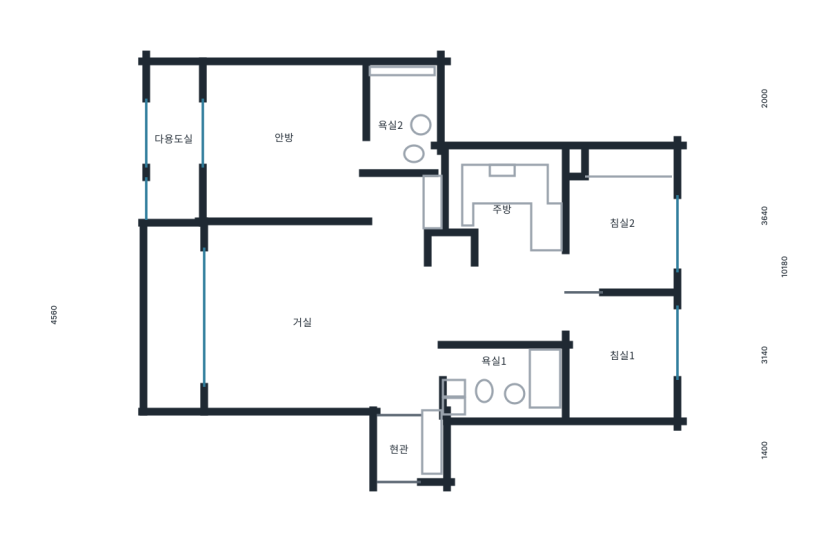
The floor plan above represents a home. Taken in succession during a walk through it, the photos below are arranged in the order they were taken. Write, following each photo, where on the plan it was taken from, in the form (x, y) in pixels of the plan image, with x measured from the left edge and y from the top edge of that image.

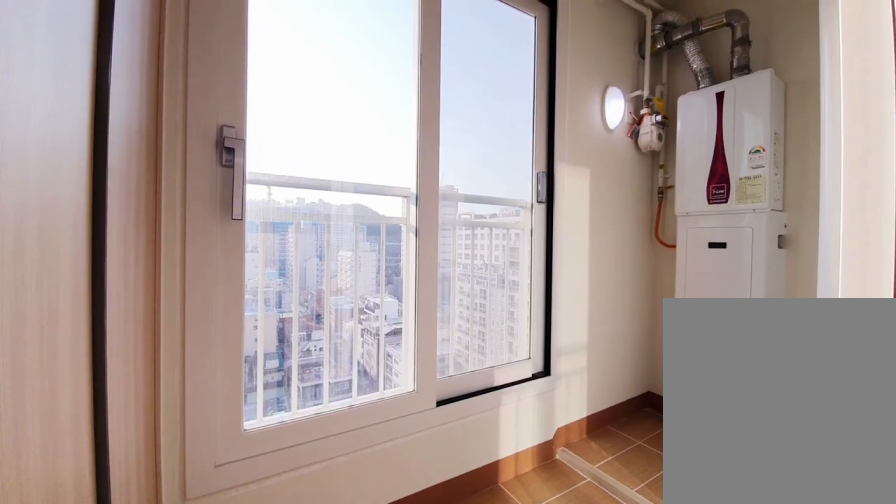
(196, 161)
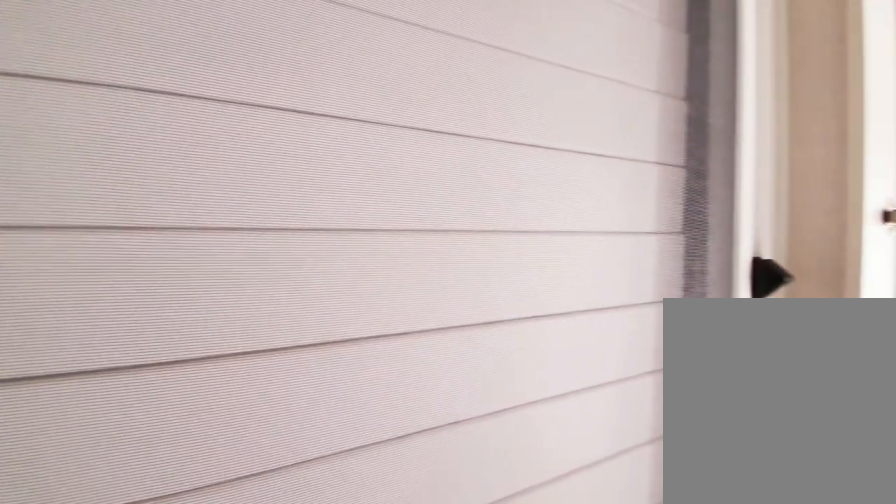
(195, 162)
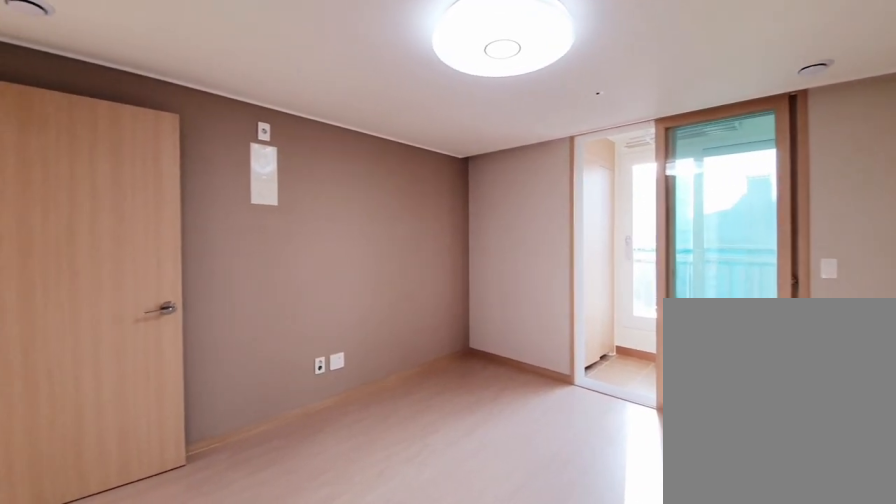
(273, 174)
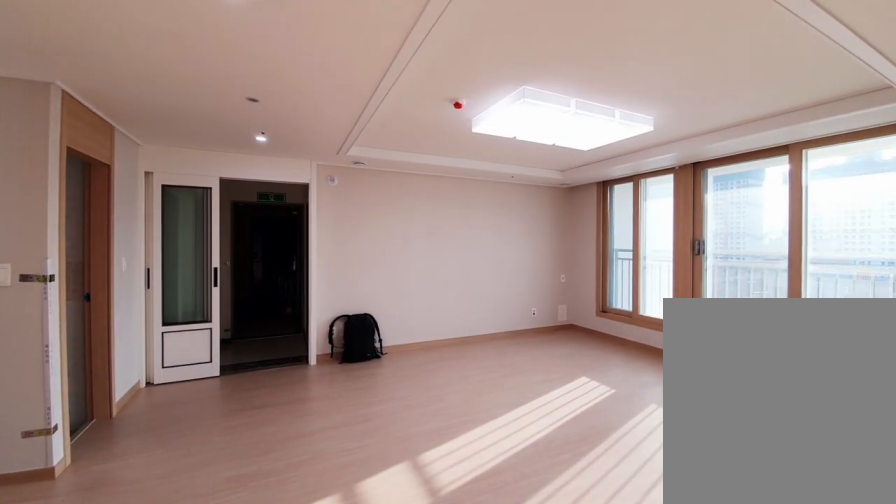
(395, 214)
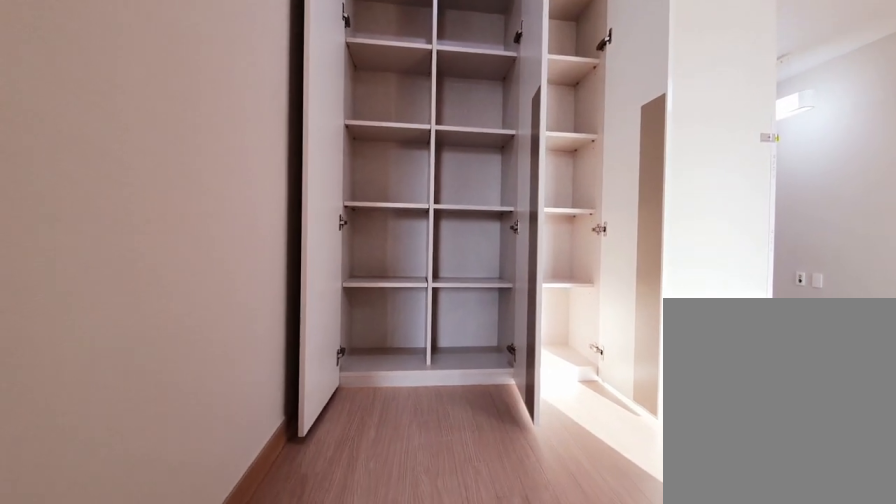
(394, 215)
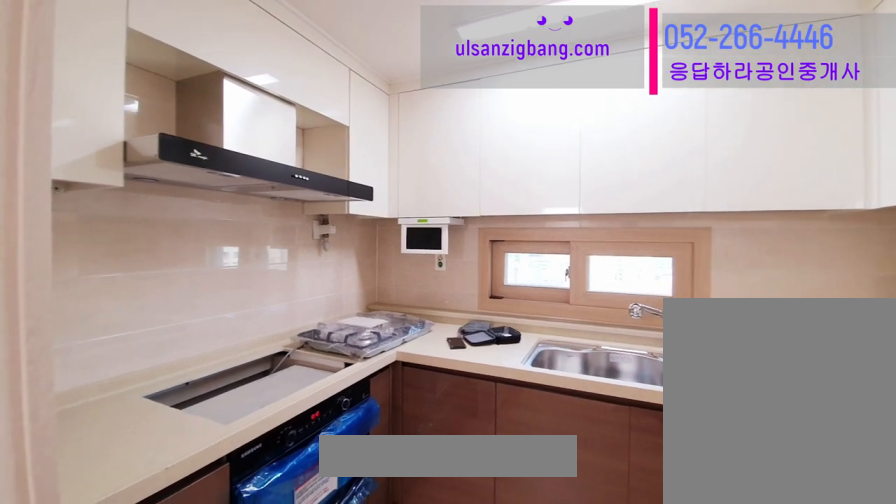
(507, 218)
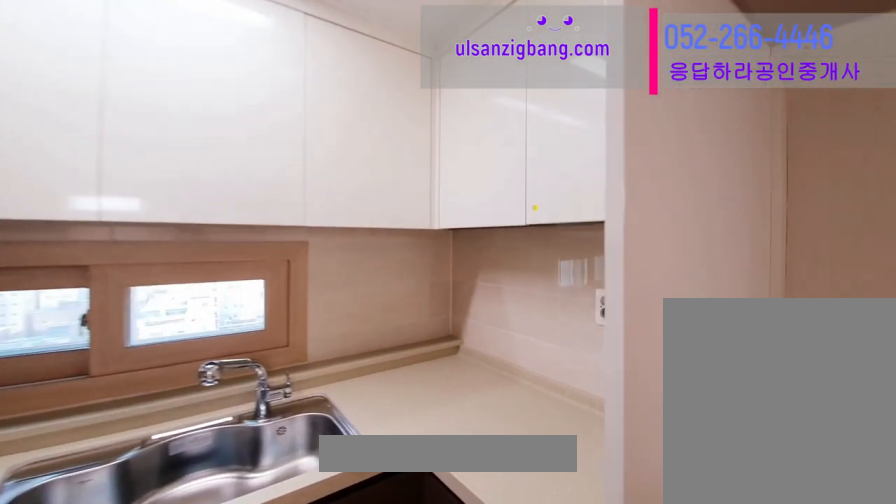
(508, 218)
